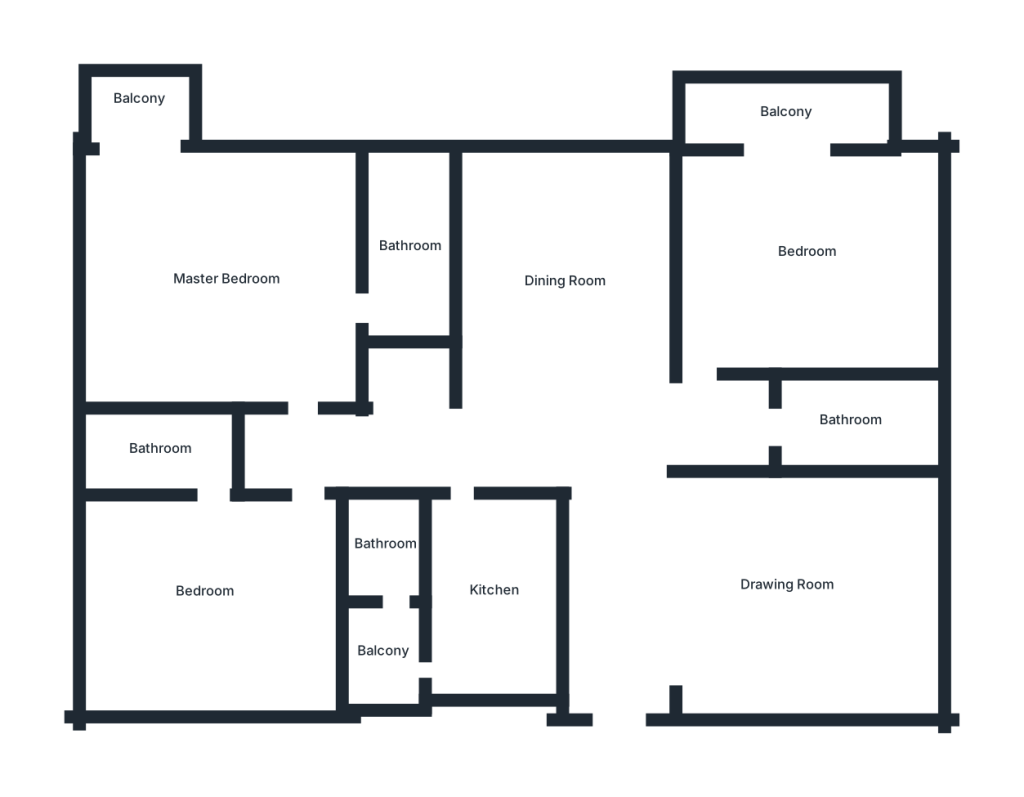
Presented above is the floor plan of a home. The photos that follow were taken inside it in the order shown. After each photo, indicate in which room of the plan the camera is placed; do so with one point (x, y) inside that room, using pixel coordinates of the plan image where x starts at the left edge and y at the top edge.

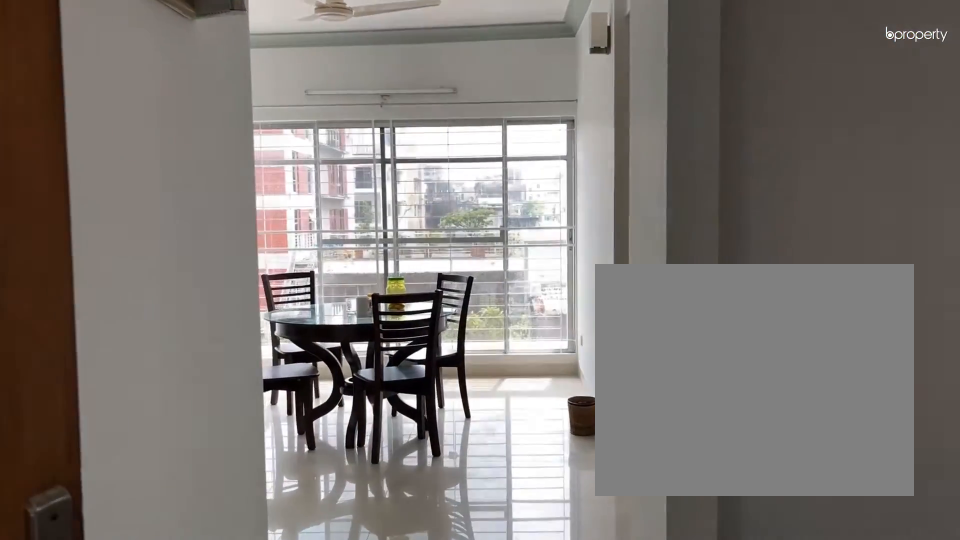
(622, 704)
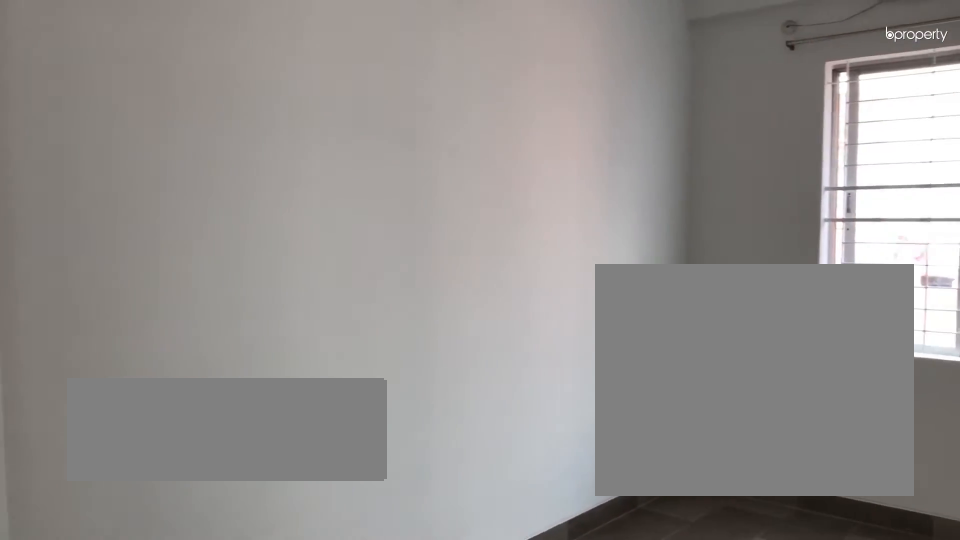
(778, 582)
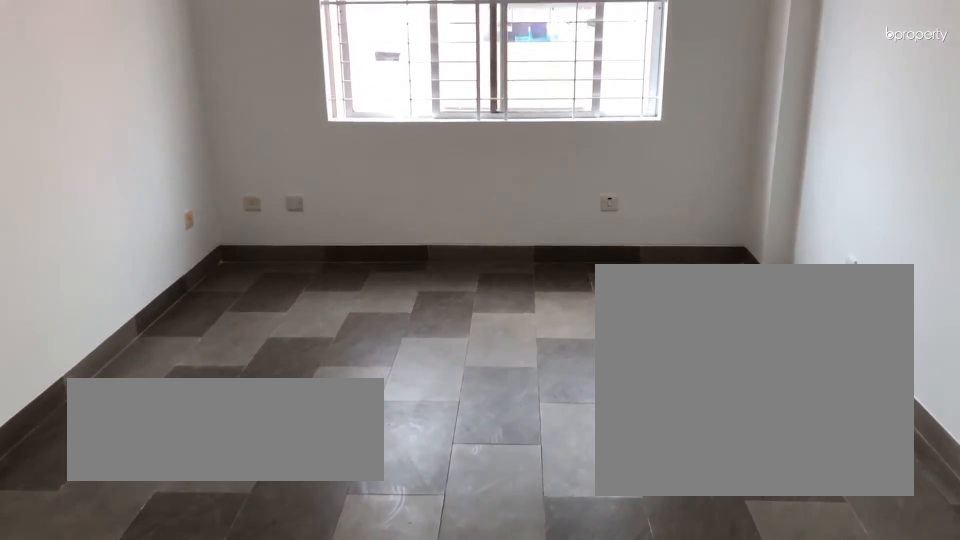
(779, 582)
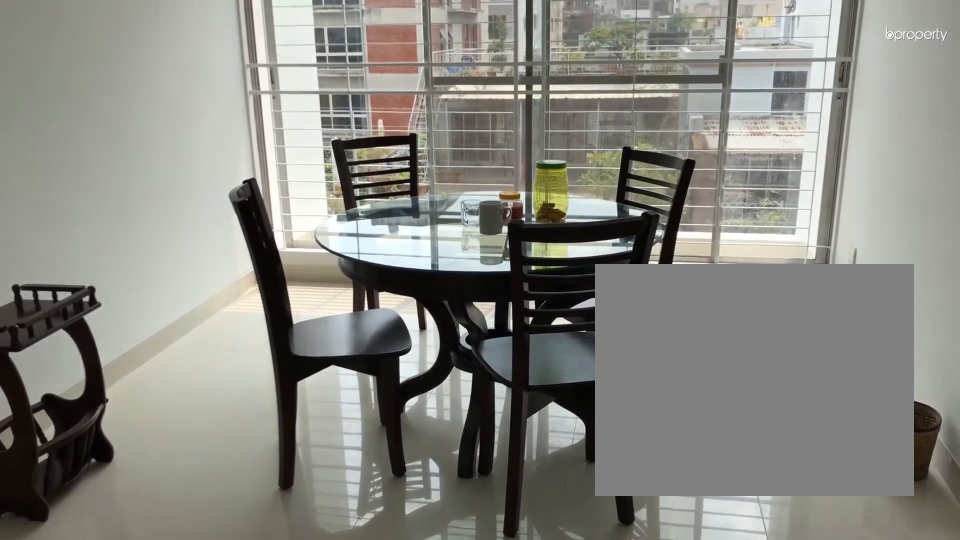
(566, 277)
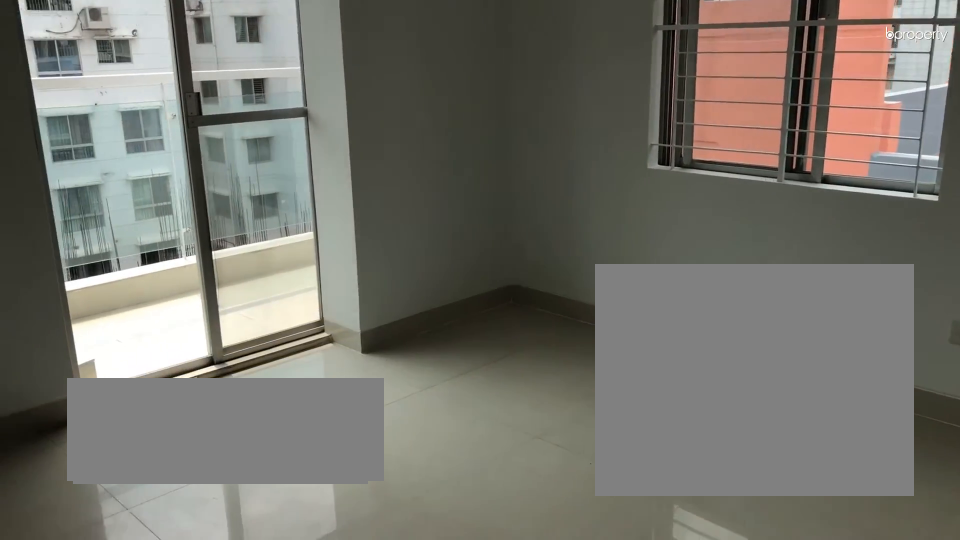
(808, 250)
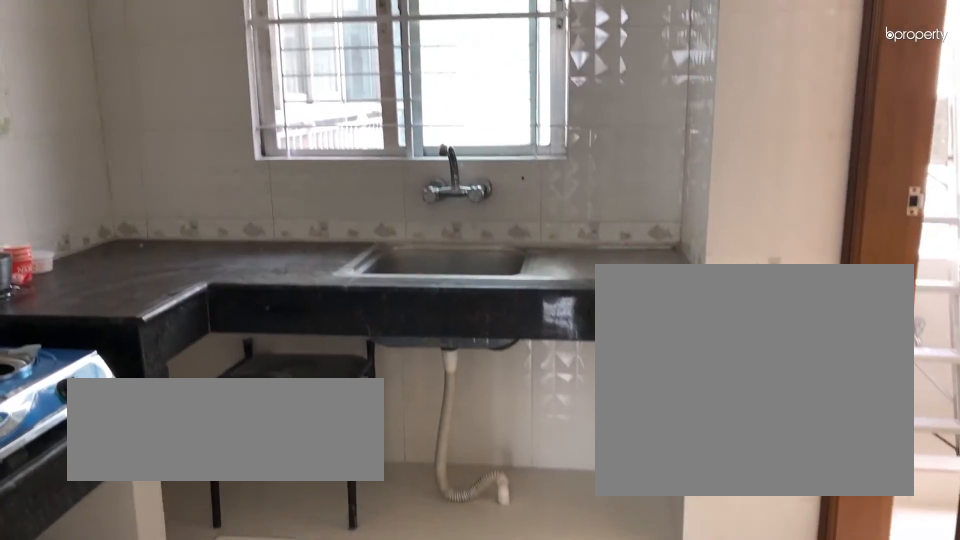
(495, 590)
